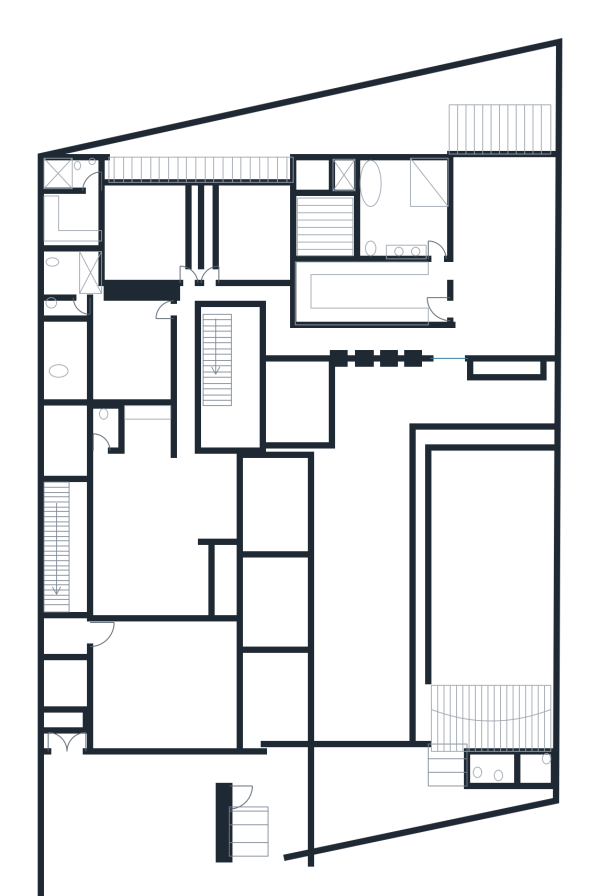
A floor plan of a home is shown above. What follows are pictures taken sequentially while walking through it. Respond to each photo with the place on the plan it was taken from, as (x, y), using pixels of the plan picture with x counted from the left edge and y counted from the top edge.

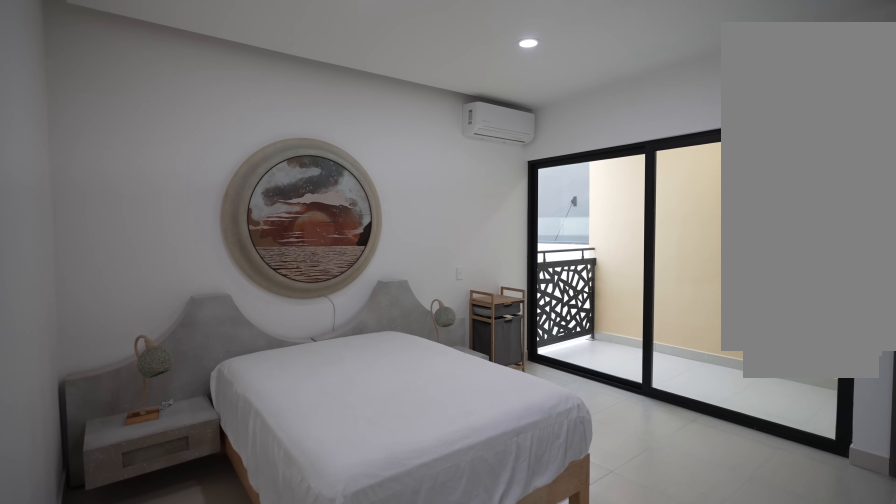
(163, 312)
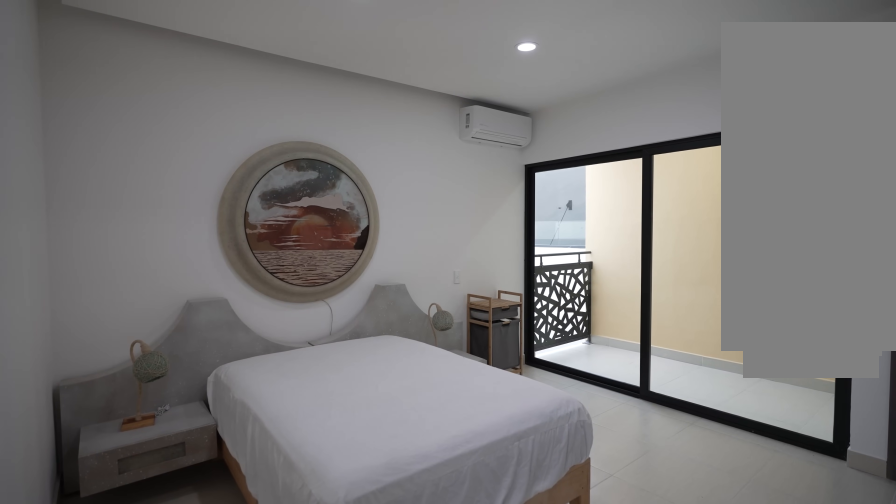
(163, 312)
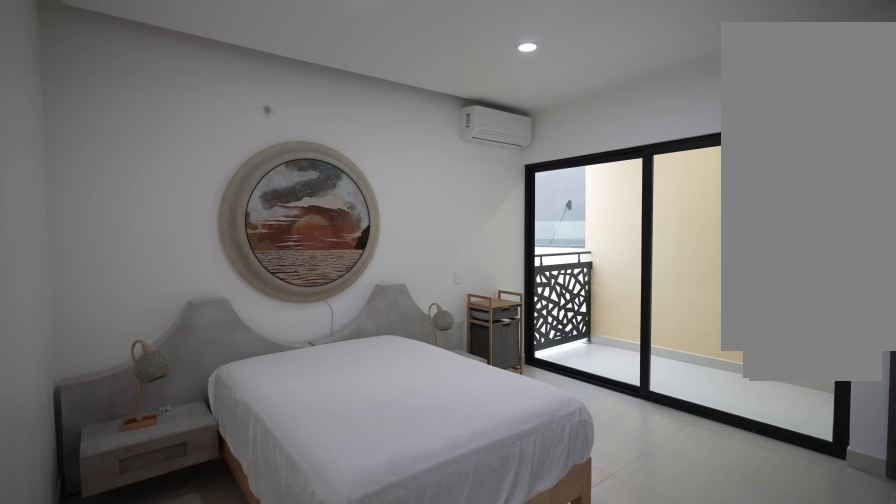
(164, 313)
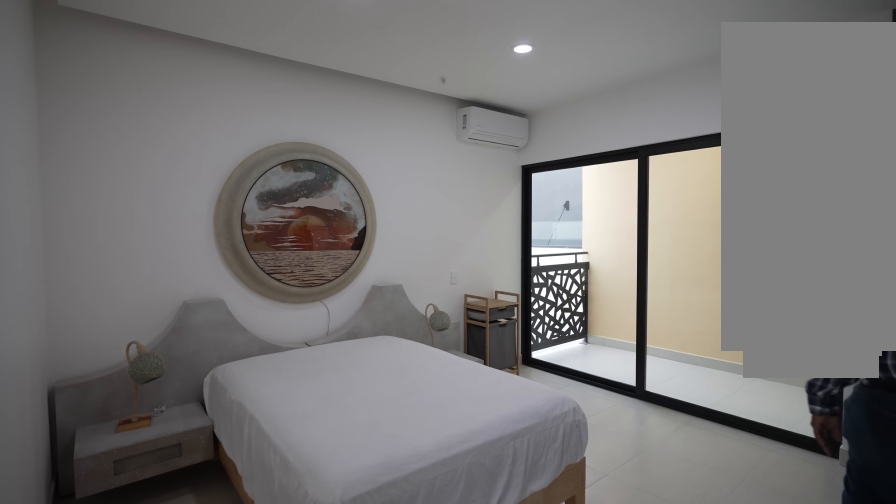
(164, 313)
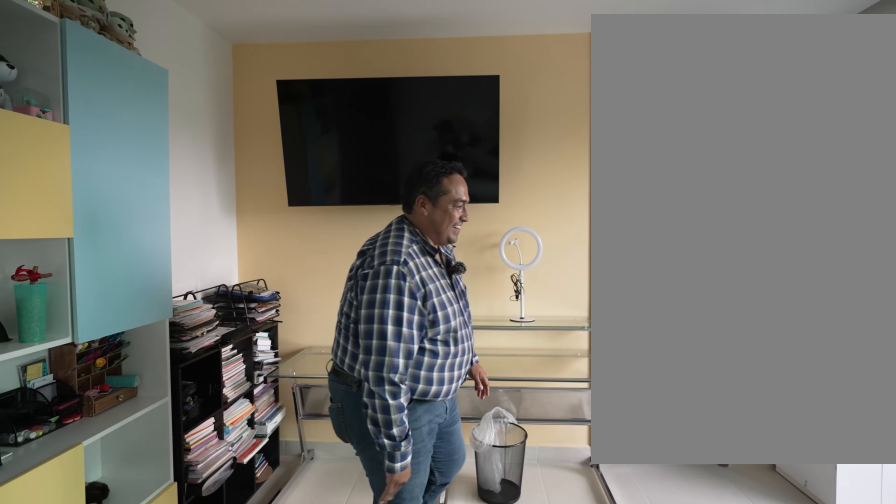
(179, 267)
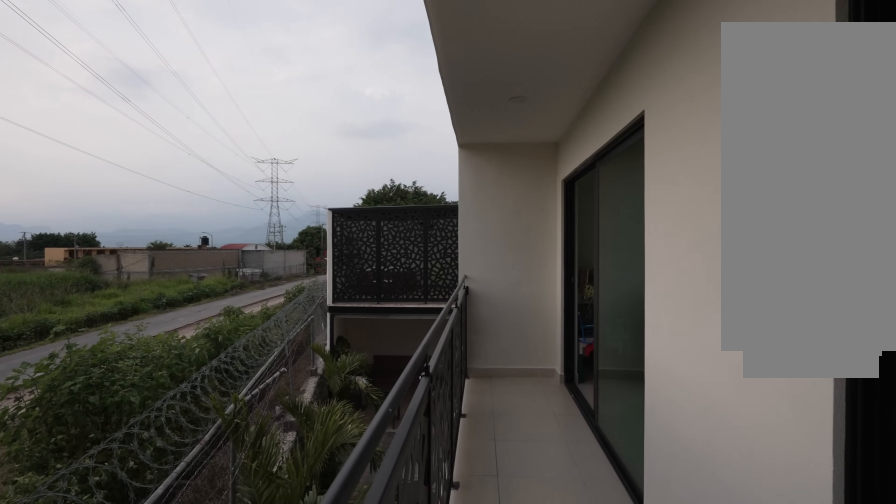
(129, 182)
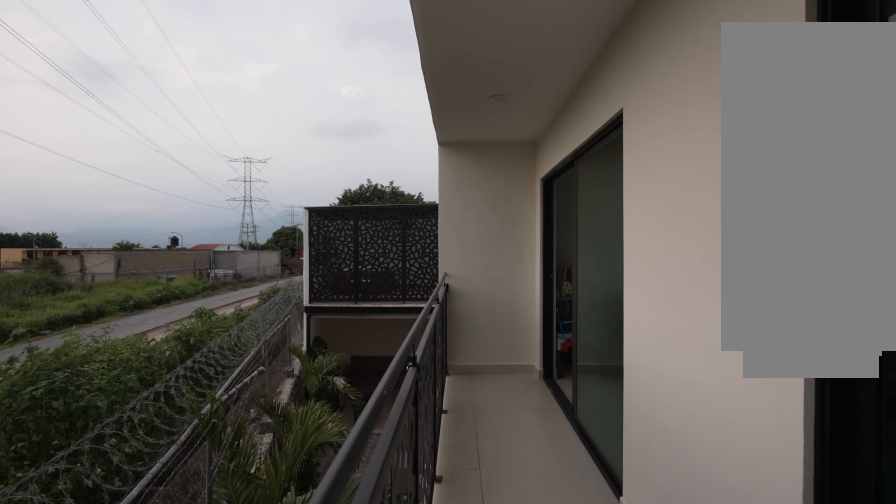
(129, 181)
